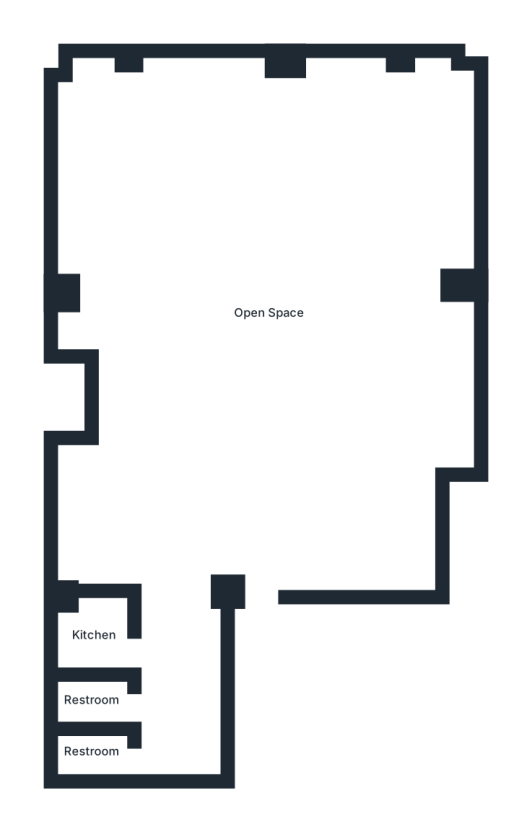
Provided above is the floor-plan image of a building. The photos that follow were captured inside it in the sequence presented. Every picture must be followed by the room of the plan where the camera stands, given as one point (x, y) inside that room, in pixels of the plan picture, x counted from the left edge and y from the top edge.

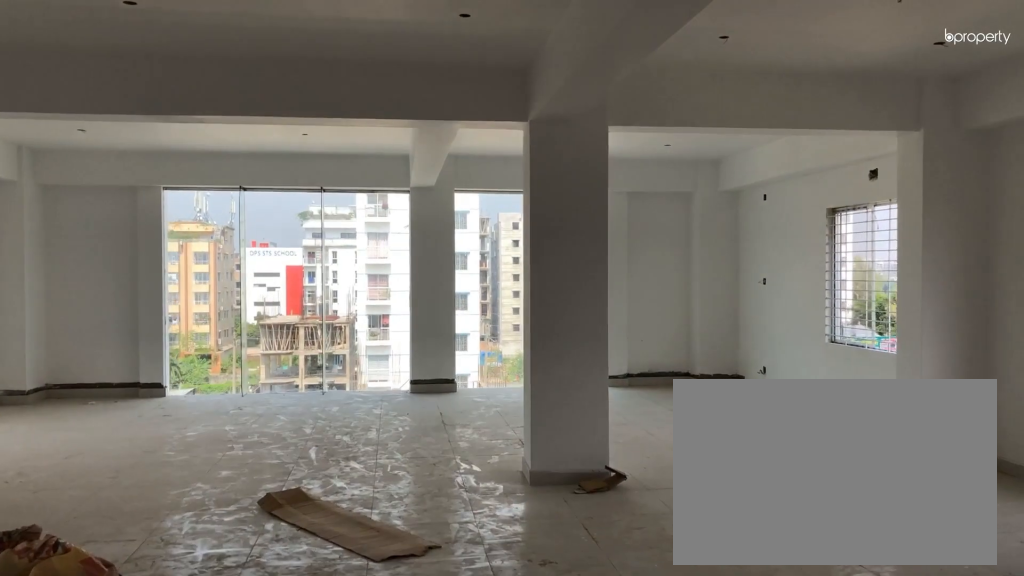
(262, 545)
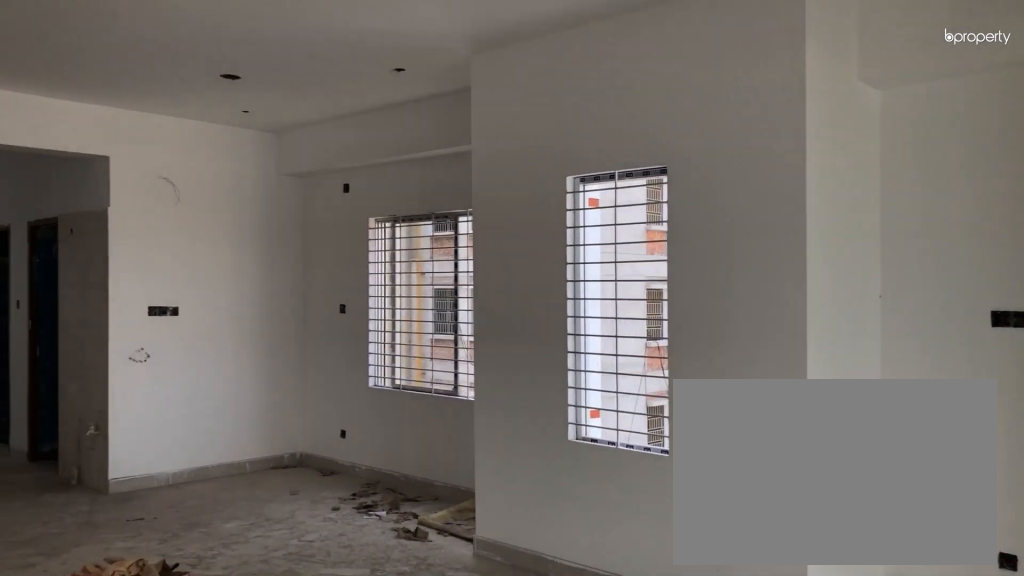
(268, 316)
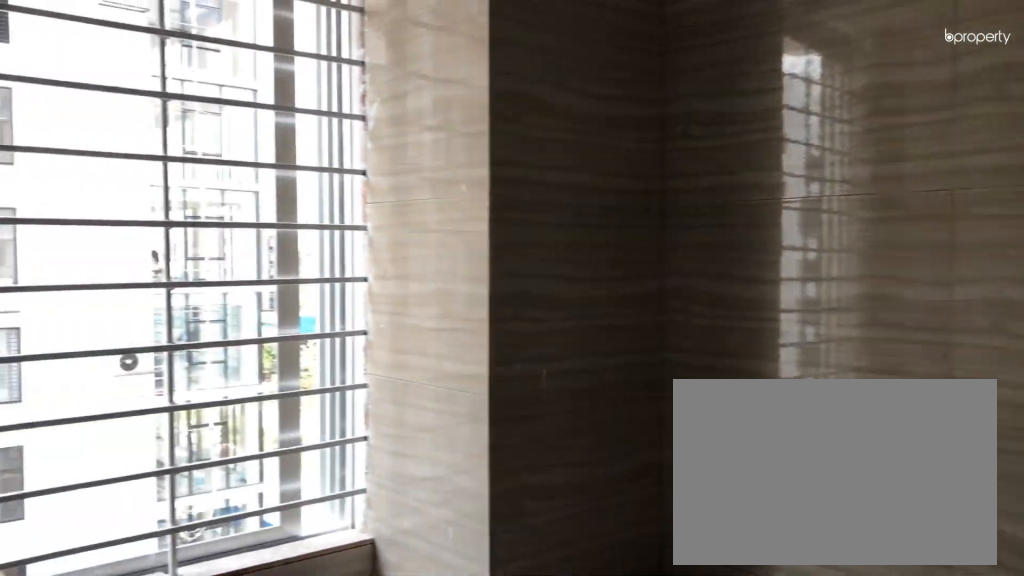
(91, 637)
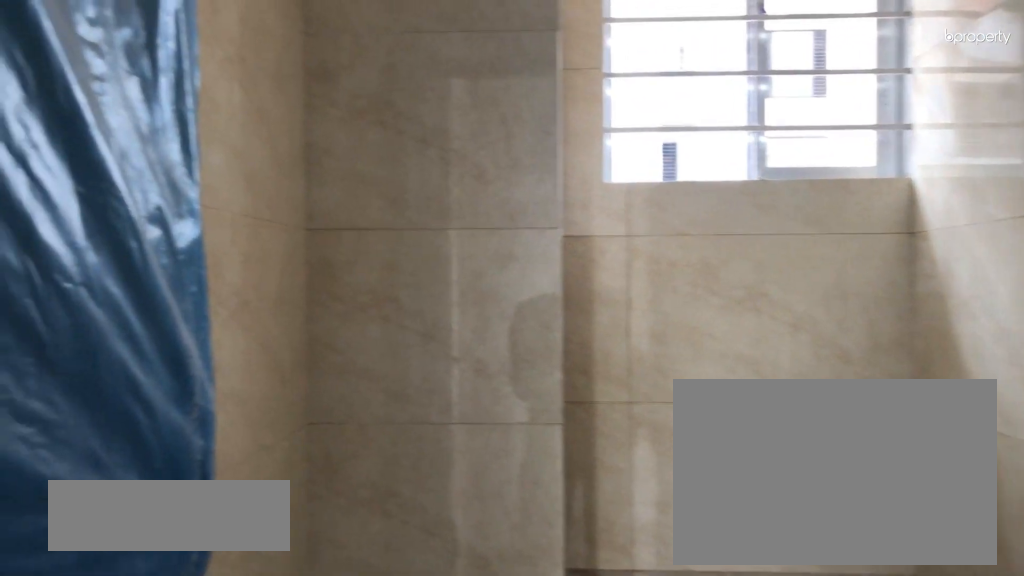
(92, 752)
